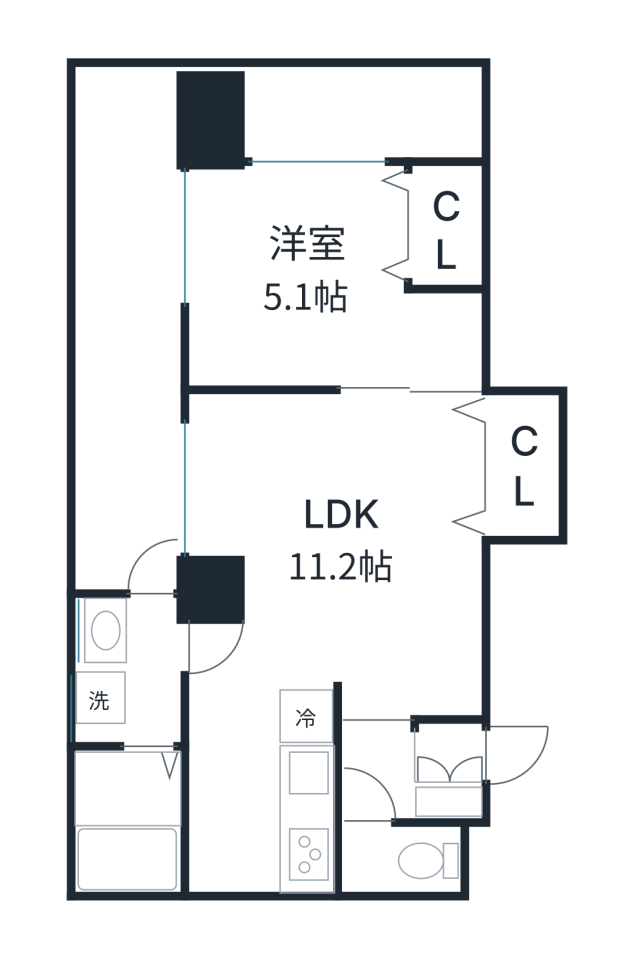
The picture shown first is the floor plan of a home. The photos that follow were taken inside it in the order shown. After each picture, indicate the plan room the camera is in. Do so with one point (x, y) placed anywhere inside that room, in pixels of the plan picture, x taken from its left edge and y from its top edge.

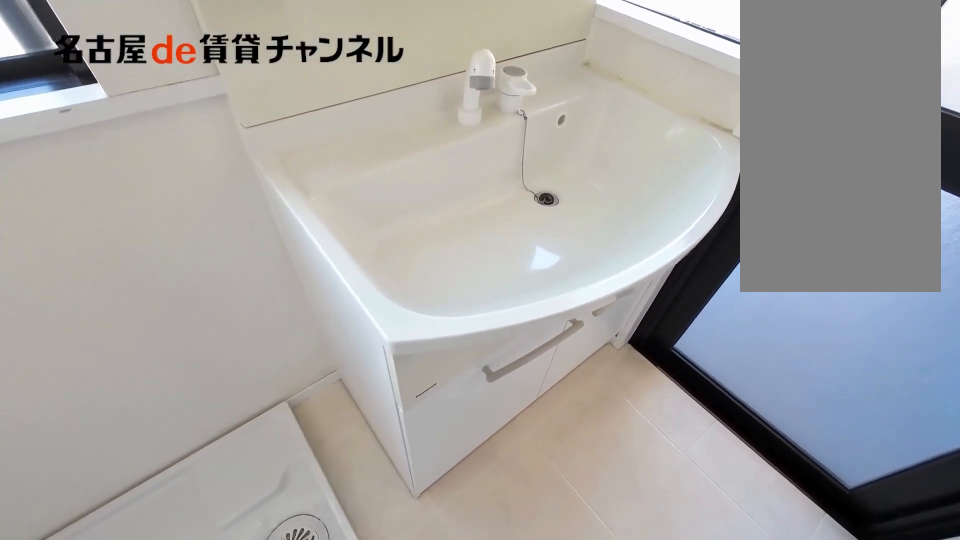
(132, 668)
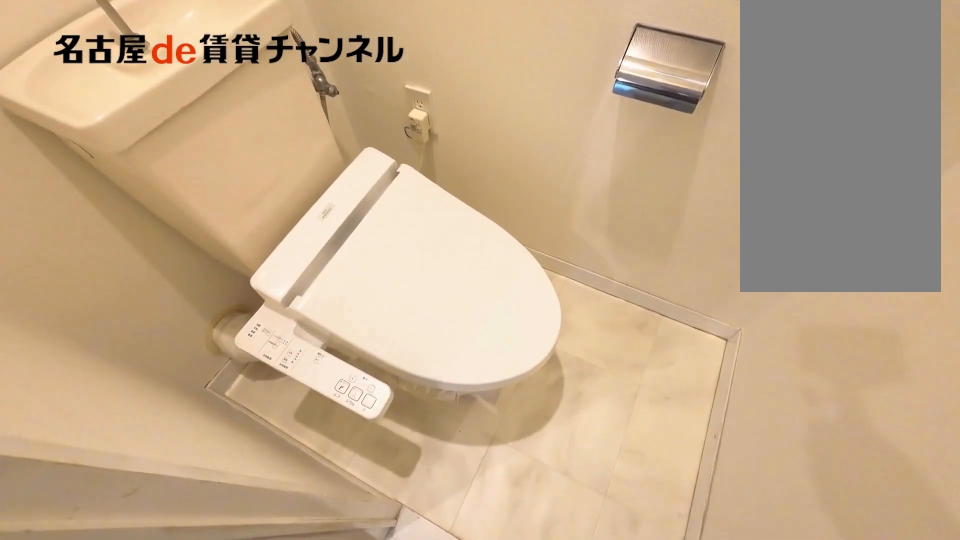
(404, 855)
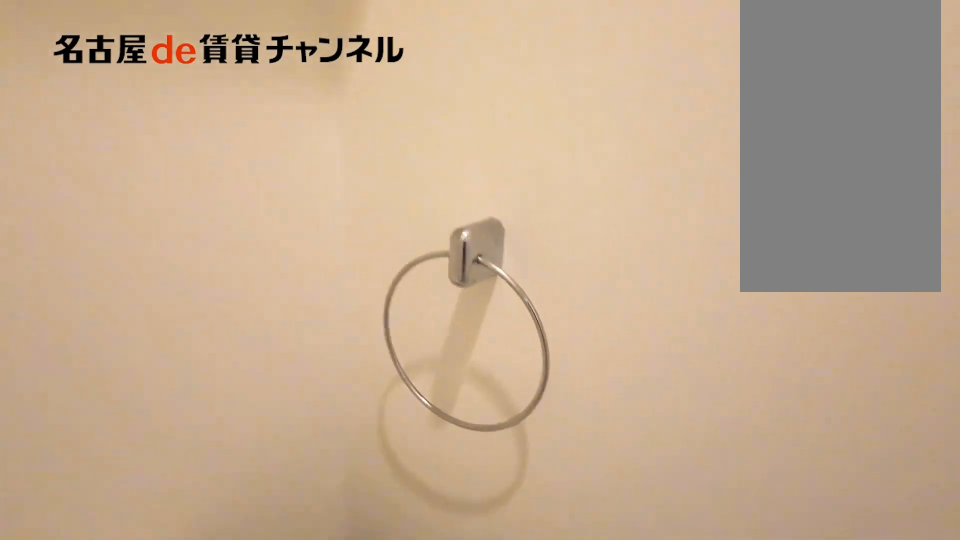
(404, 855)
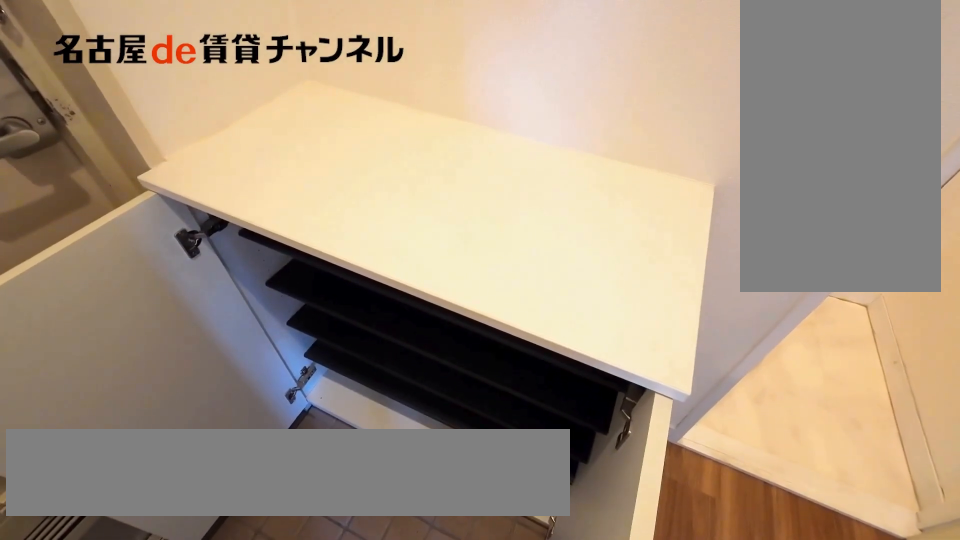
(453, 804)
